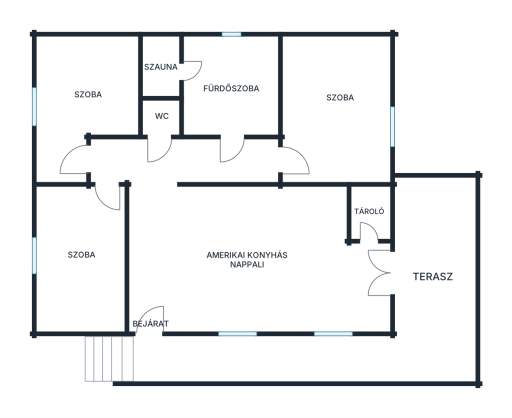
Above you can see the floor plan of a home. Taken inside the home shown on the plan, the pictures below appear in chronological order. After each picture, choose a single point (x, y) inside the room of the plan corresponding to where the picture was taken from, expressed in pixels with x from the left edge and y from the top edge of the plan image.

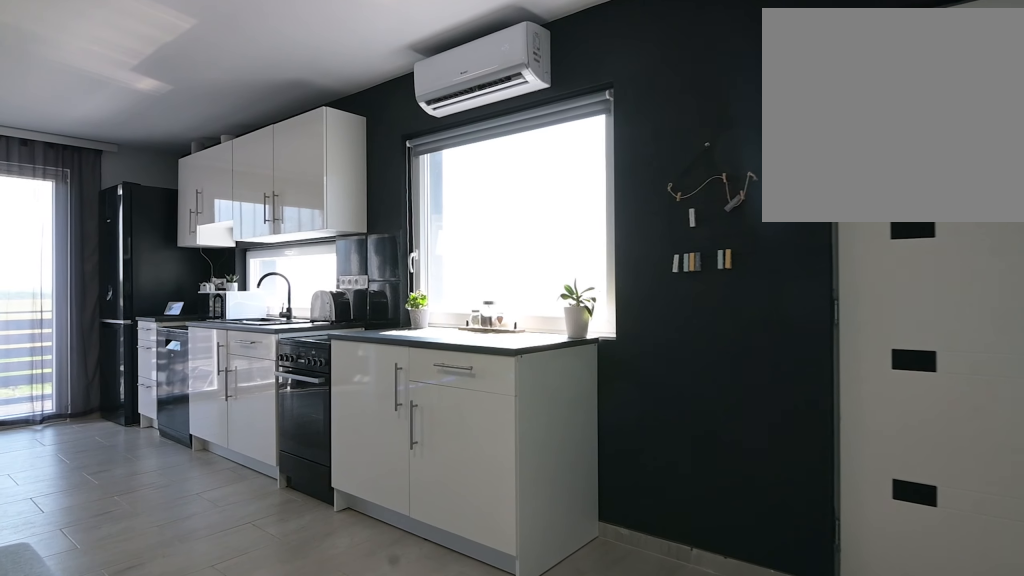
(191, 254)
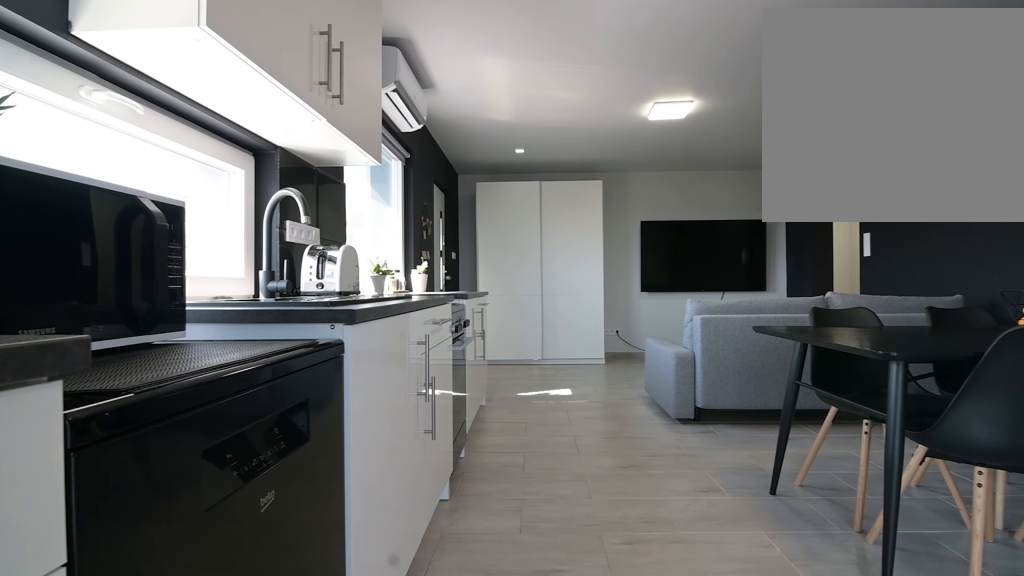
(191, 254)
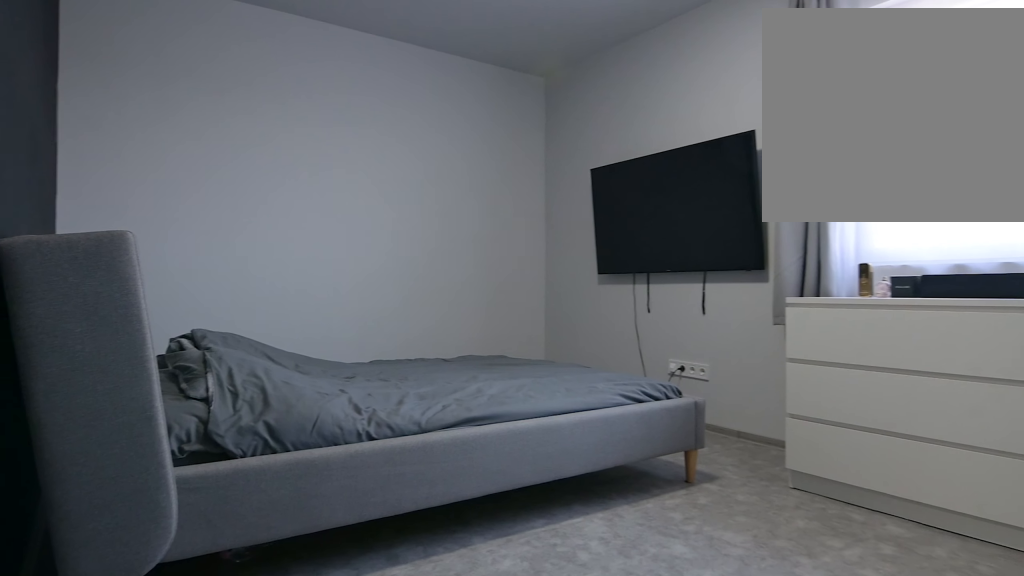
(332, 119)
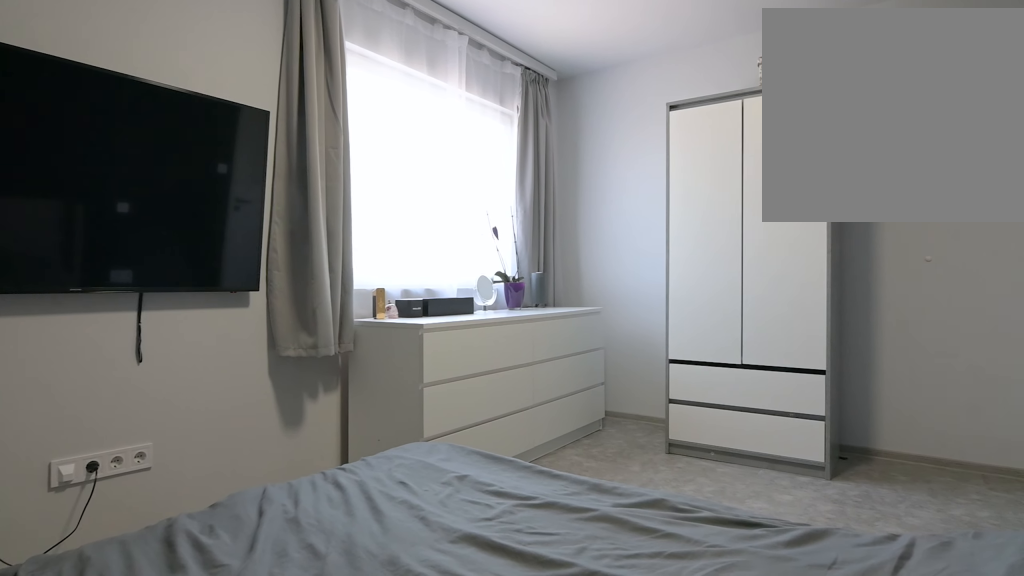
(332, 119)
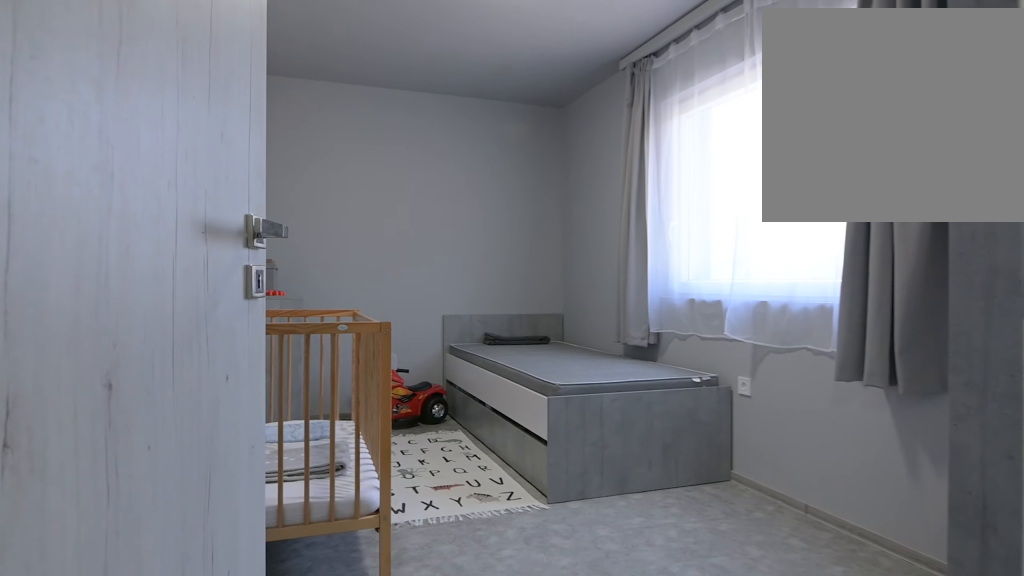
(84, 258)
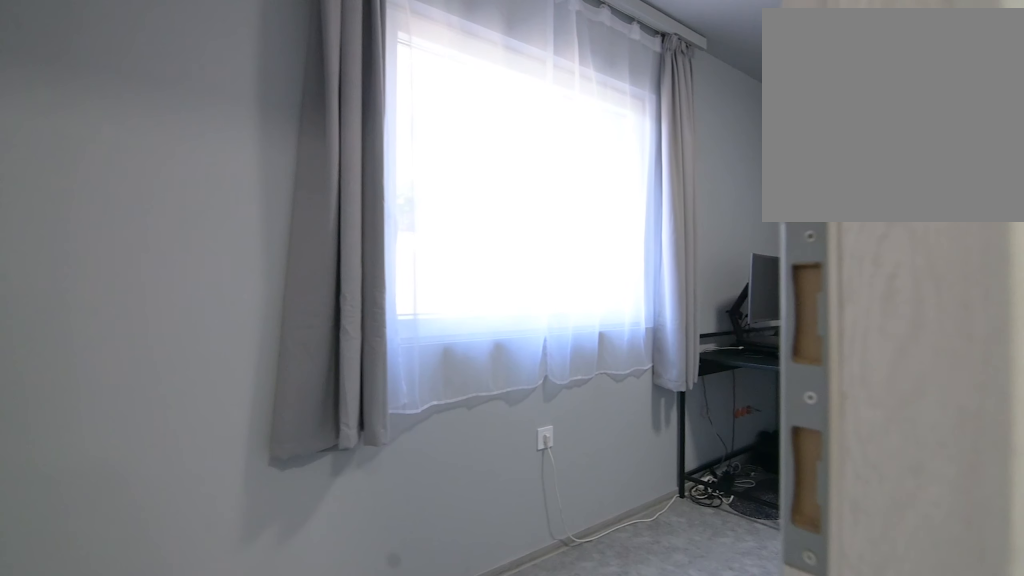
(85, 80)
